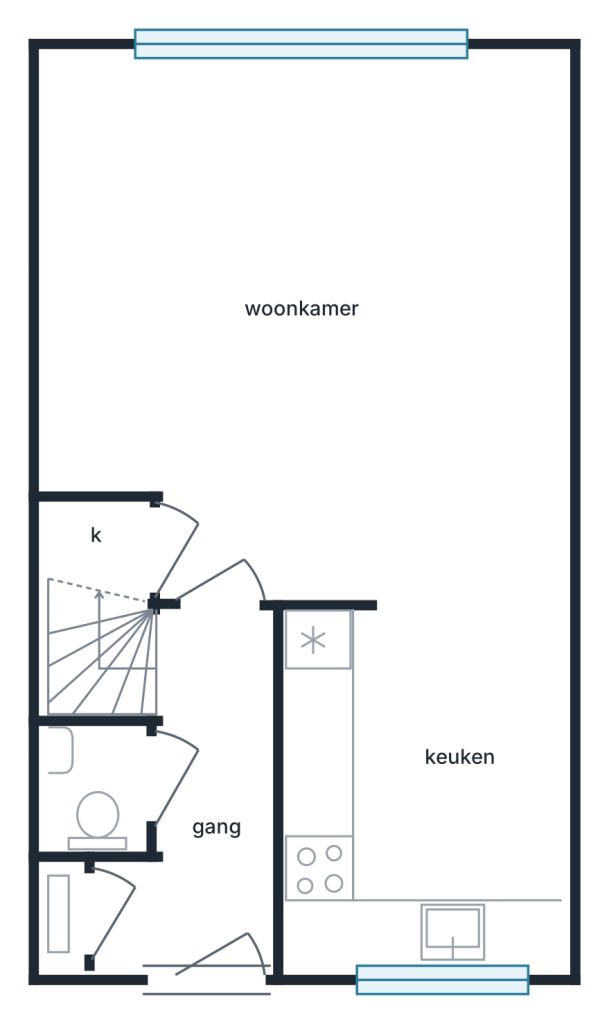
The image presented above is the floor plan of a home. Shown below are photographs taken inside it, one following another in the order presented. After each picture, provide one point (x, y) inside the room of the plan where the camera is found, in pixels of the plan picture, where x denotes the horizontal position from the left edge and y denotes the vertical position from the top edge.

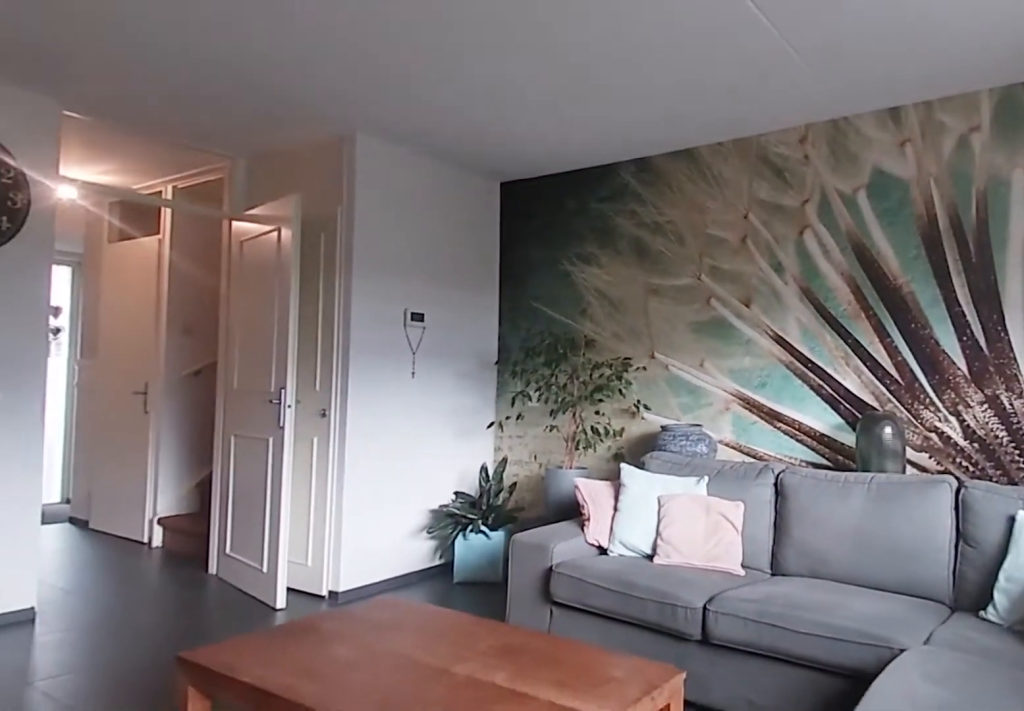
(317, 317)
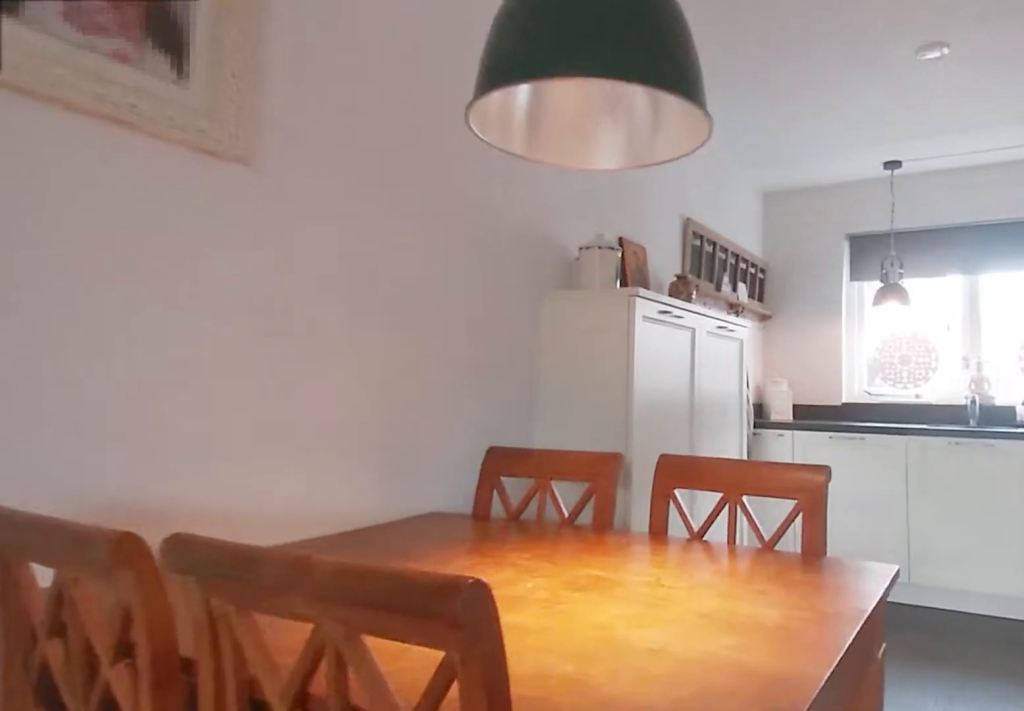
(316, 319)
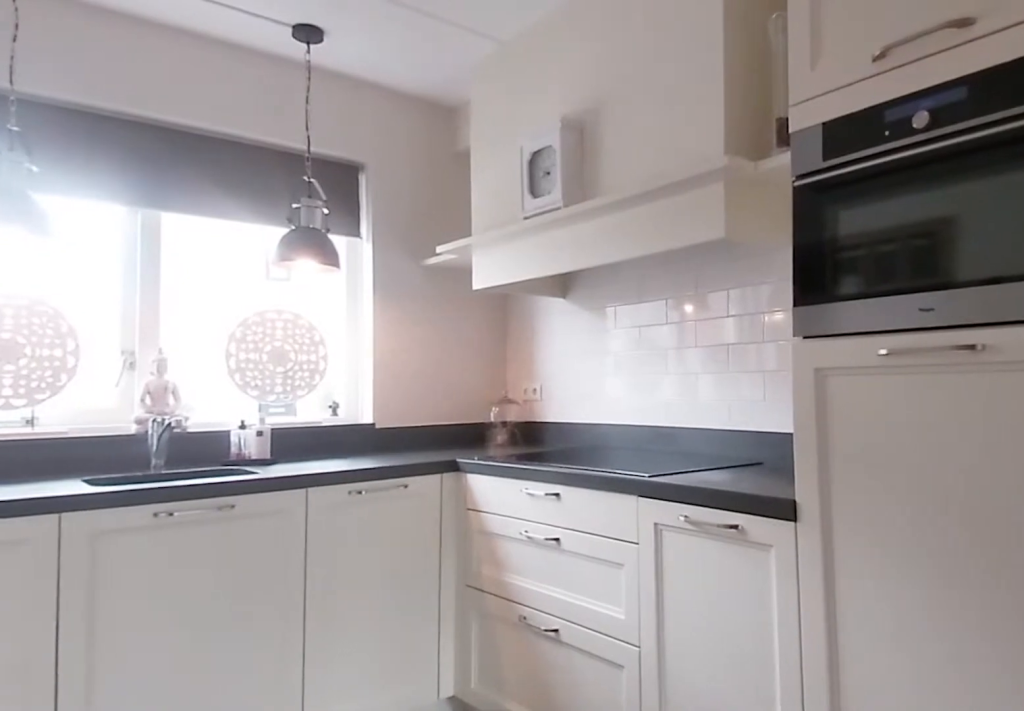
(423, 784)
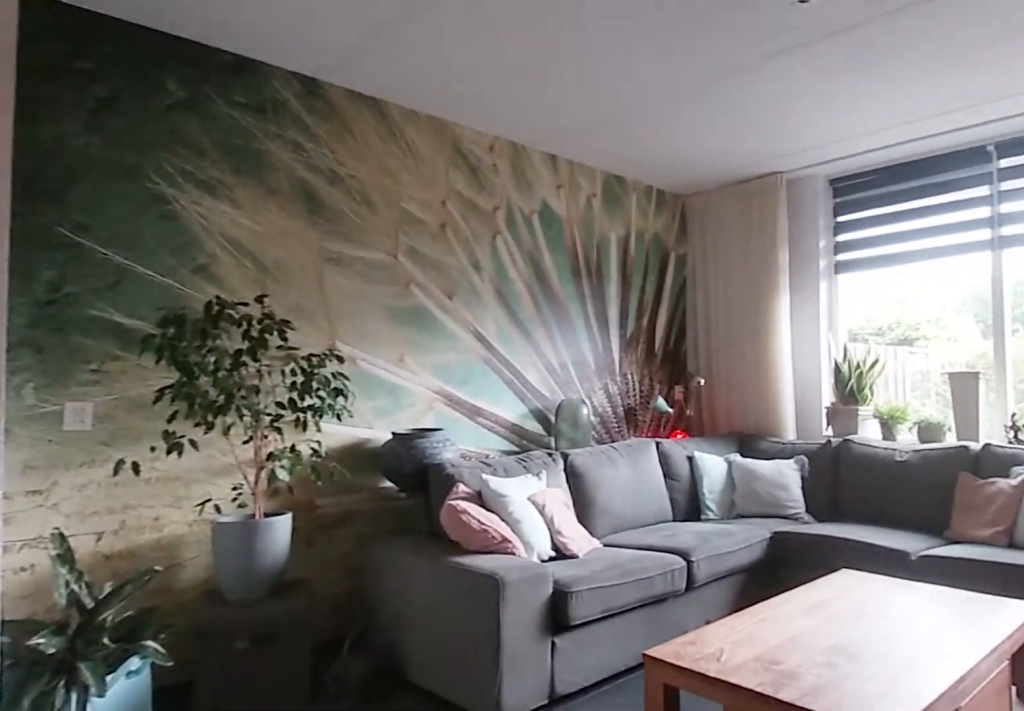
(314, 314)
